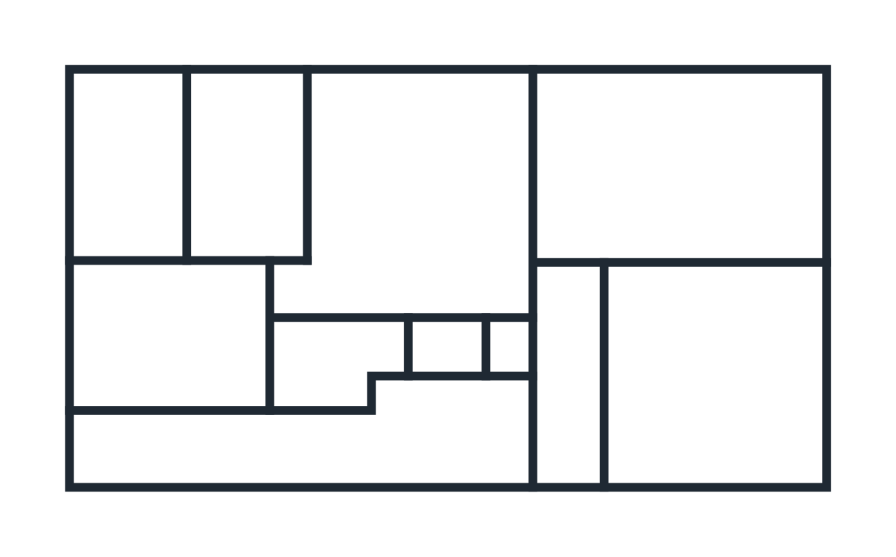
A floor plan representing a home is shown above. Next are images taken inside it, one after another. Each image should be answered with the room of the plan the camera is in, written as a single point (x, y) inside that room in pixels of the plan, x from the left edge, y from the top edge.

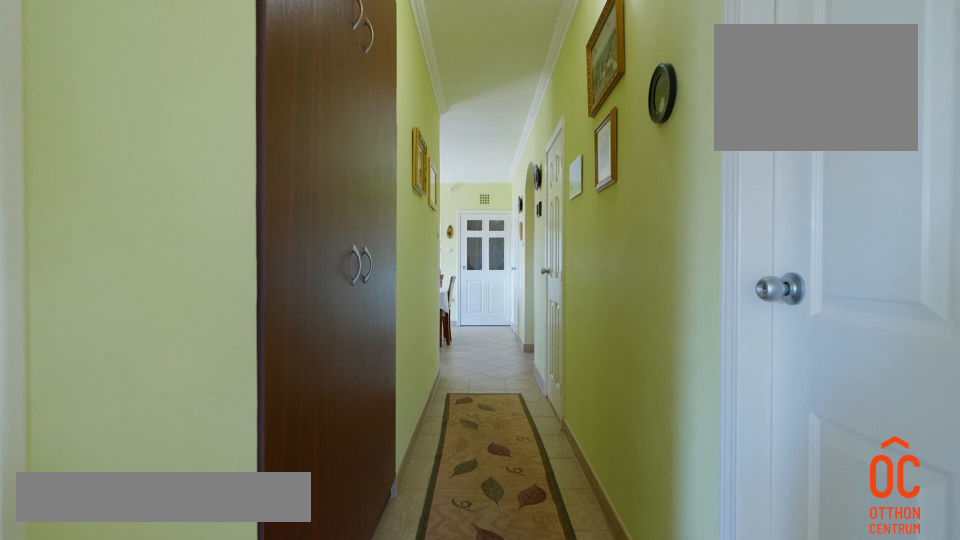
(343, 277)
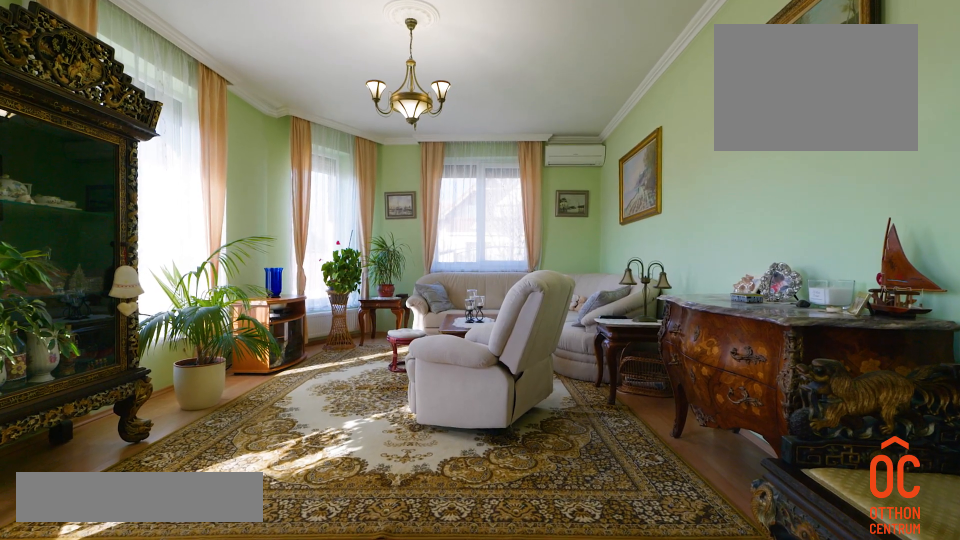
(701, 183)
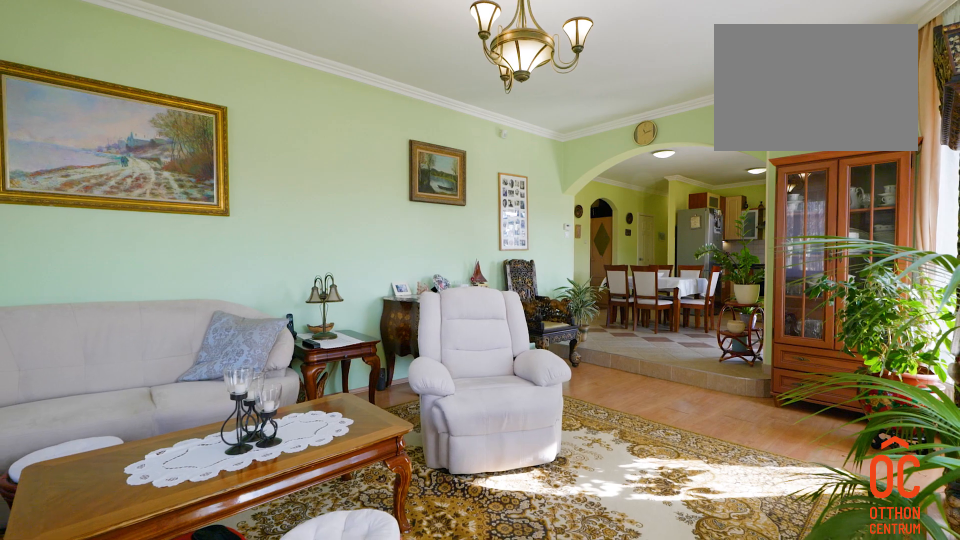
(702, 183)
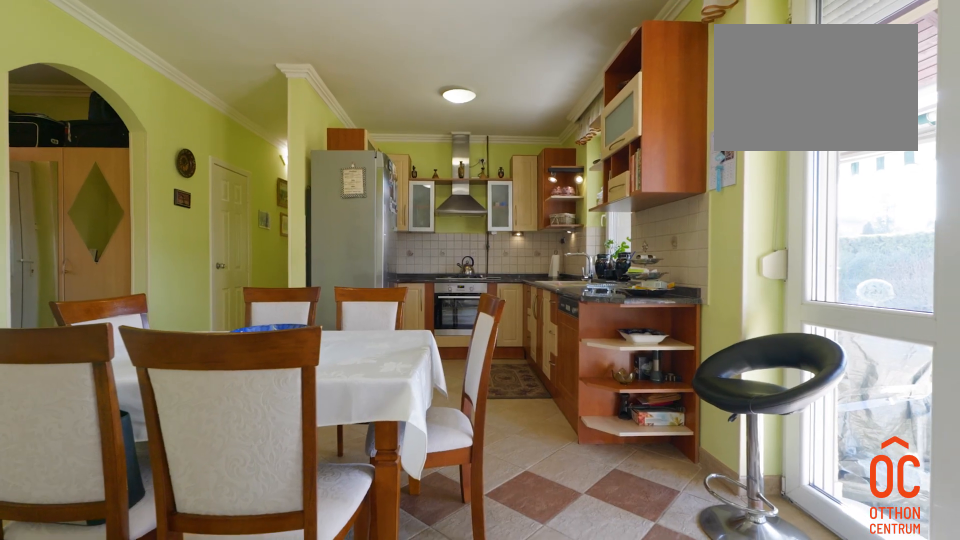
(379, 183)
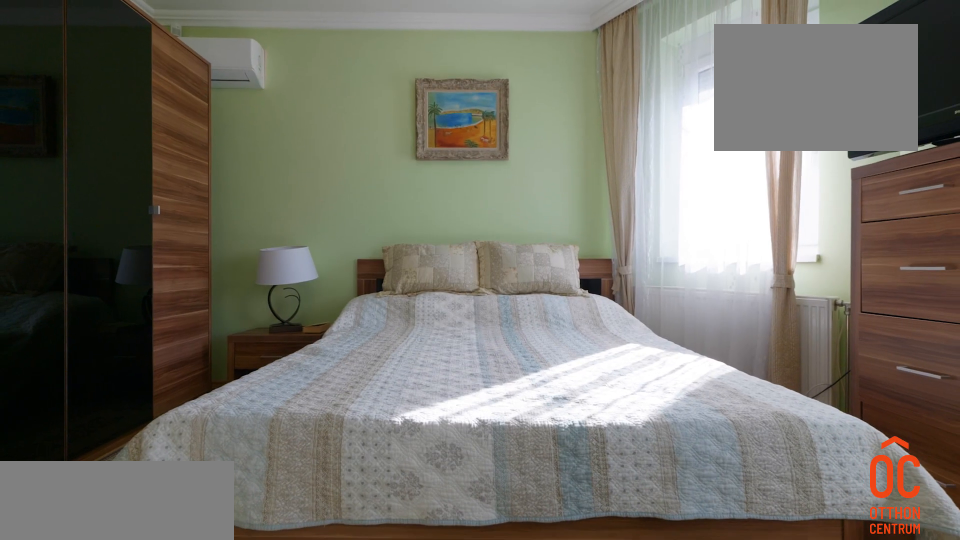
(205, 183)
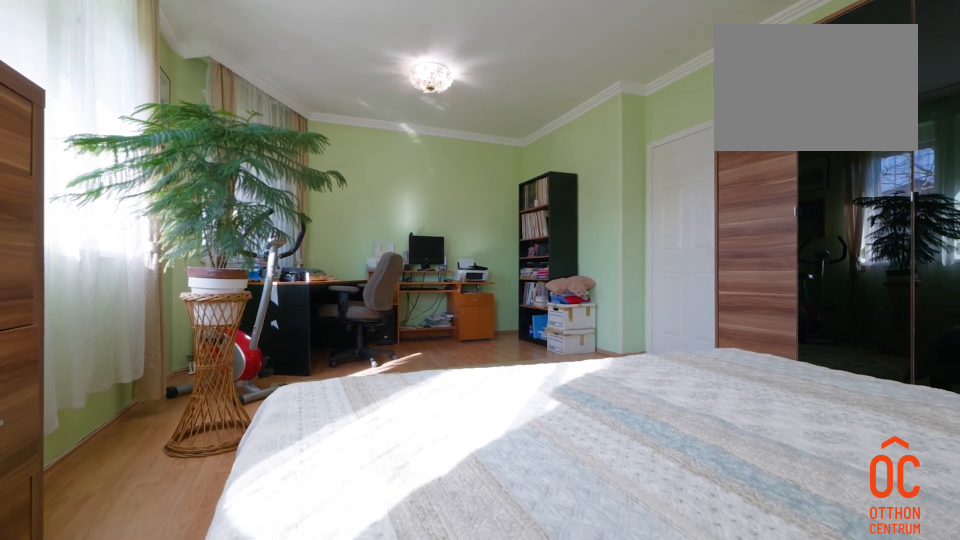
(204, 183)
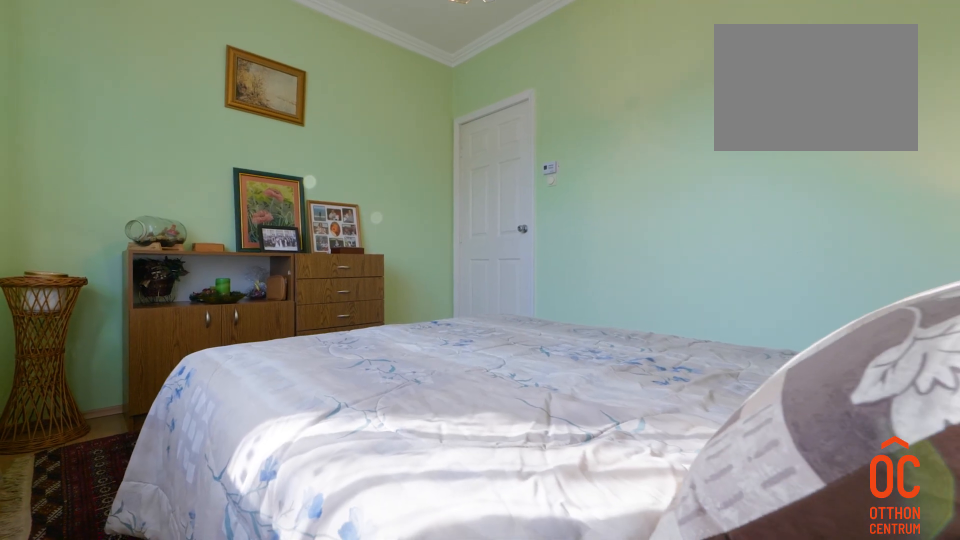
(167, 332)
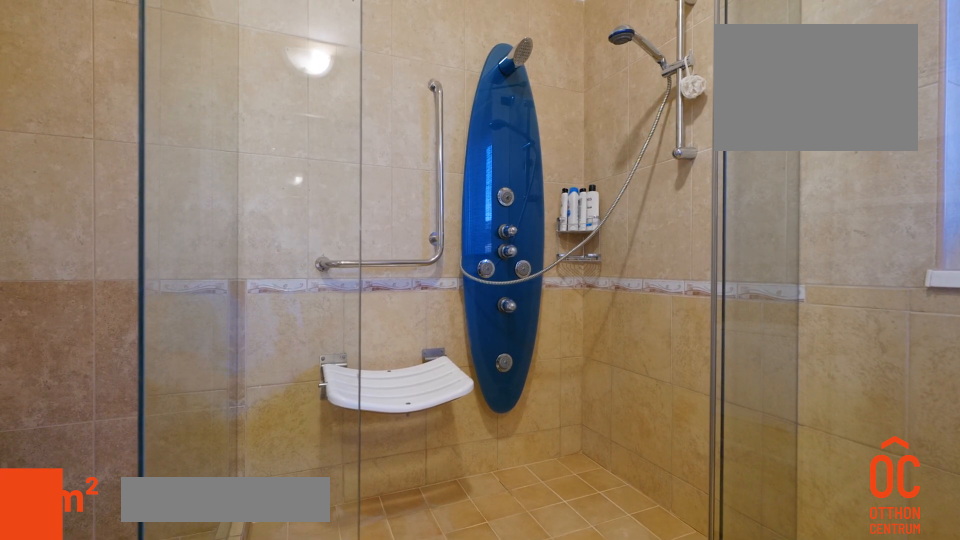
(341, 351)
